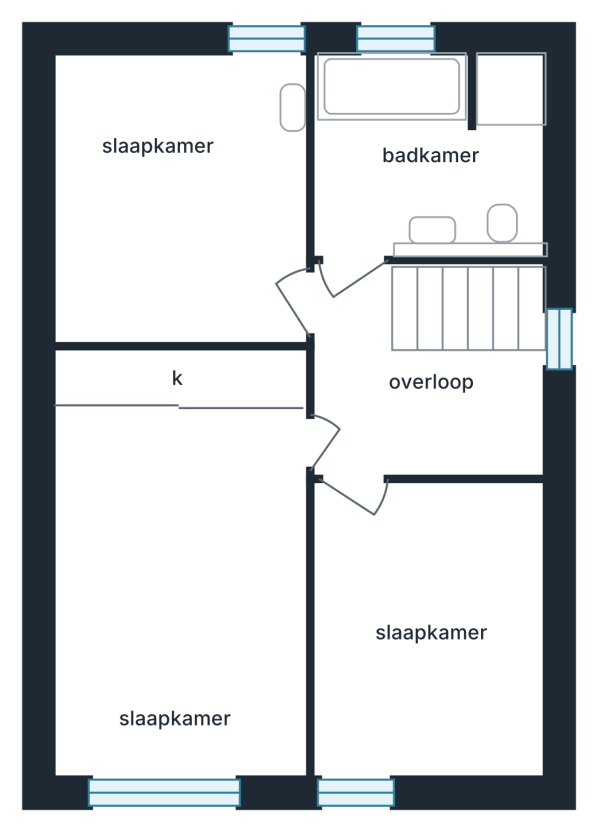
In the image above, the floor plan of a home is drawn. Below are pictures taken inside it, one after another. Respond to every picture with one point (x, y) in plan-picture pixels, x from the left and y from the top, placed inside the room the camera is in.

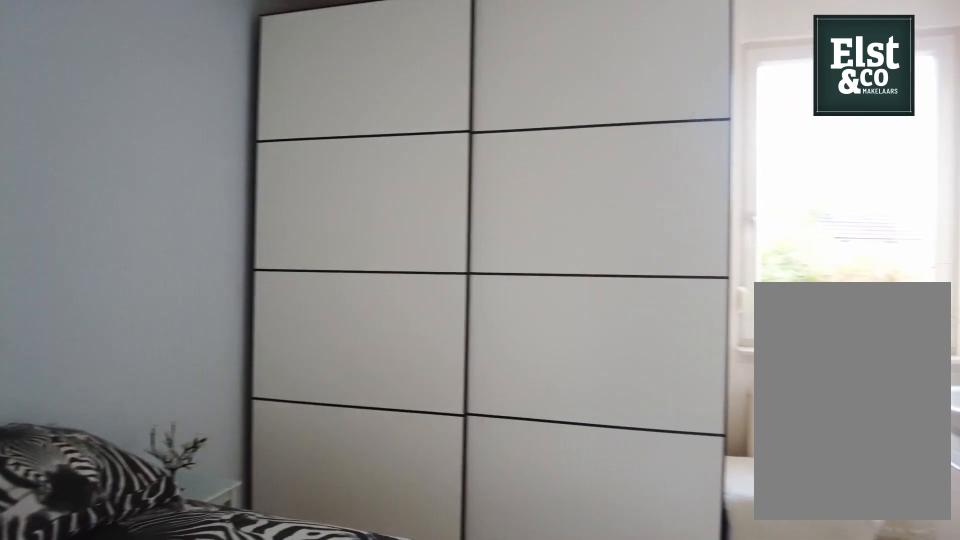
(175, 192)
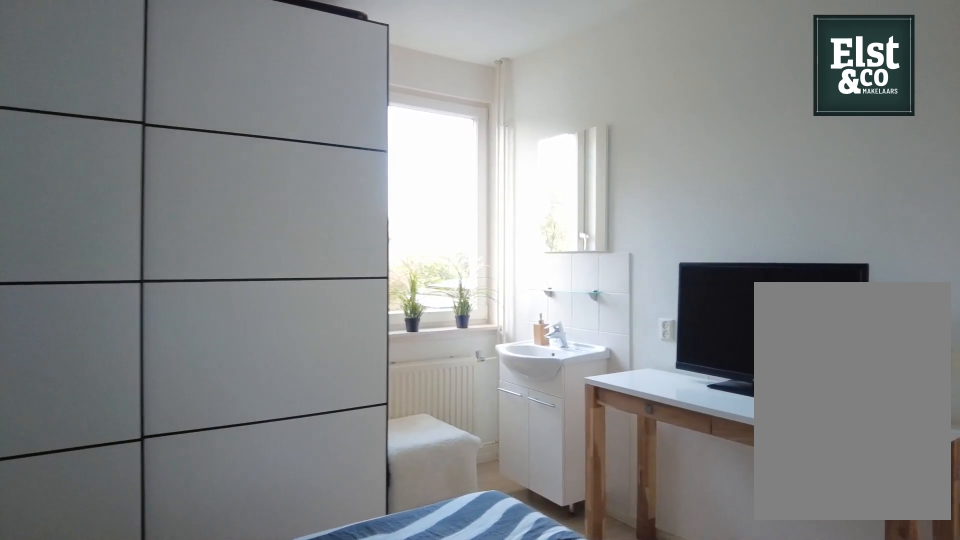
(175, 192)
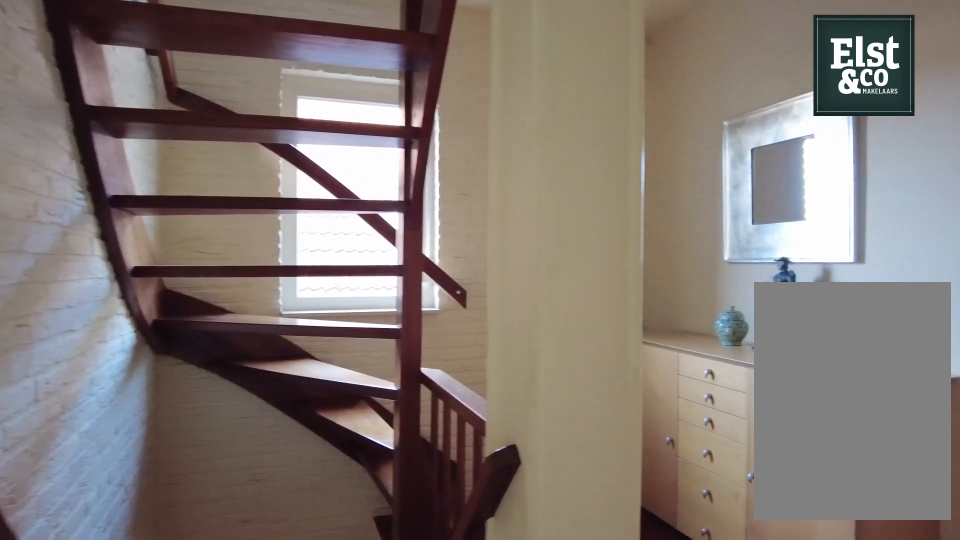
(419, 393)
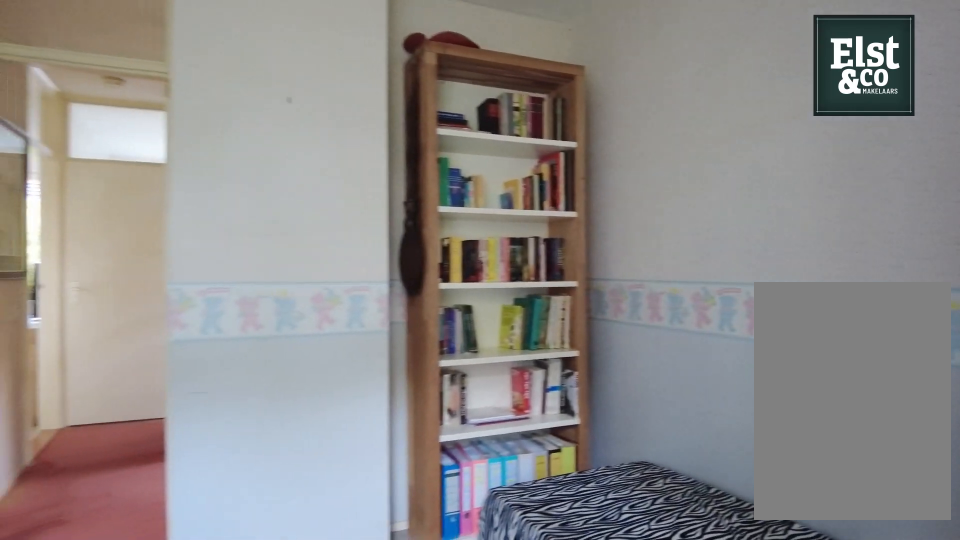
(480, 761)
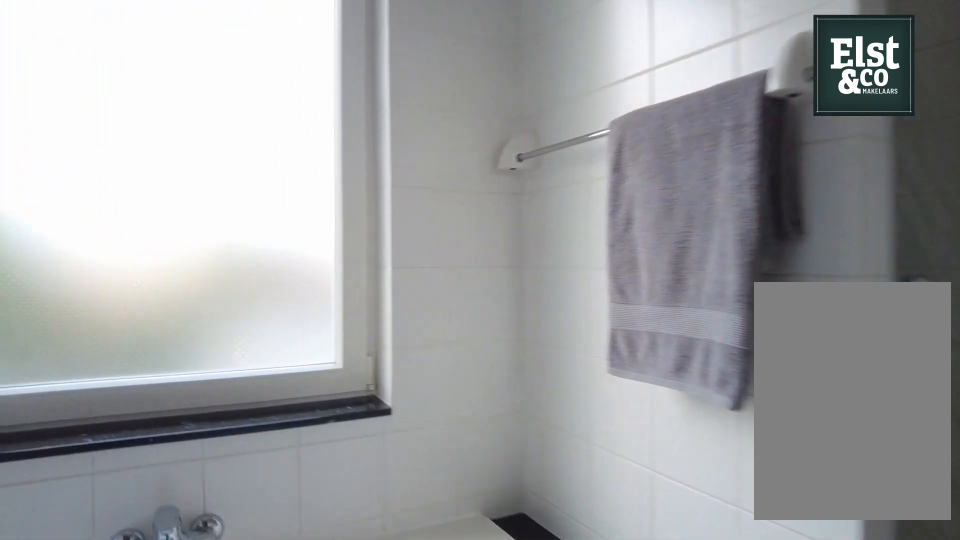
(437, 168)
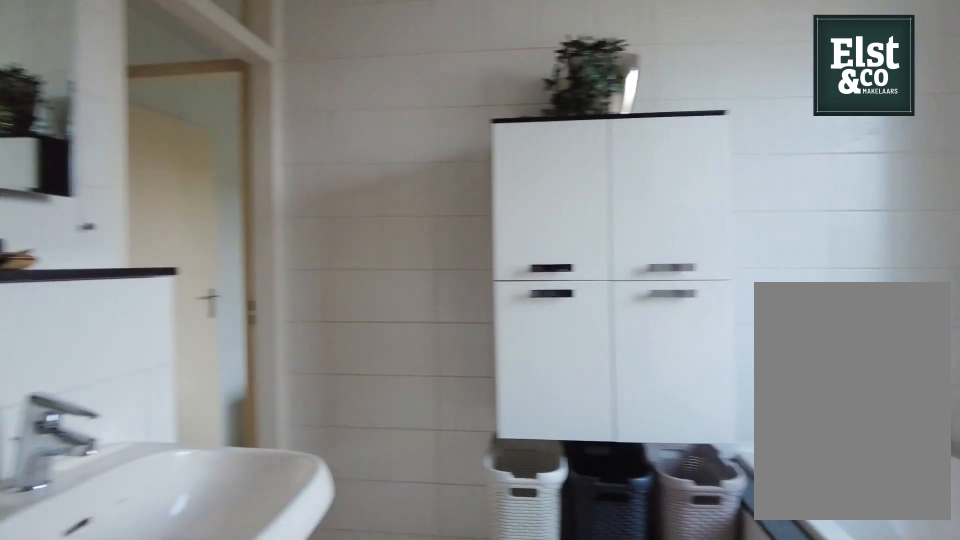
(437, 168)
